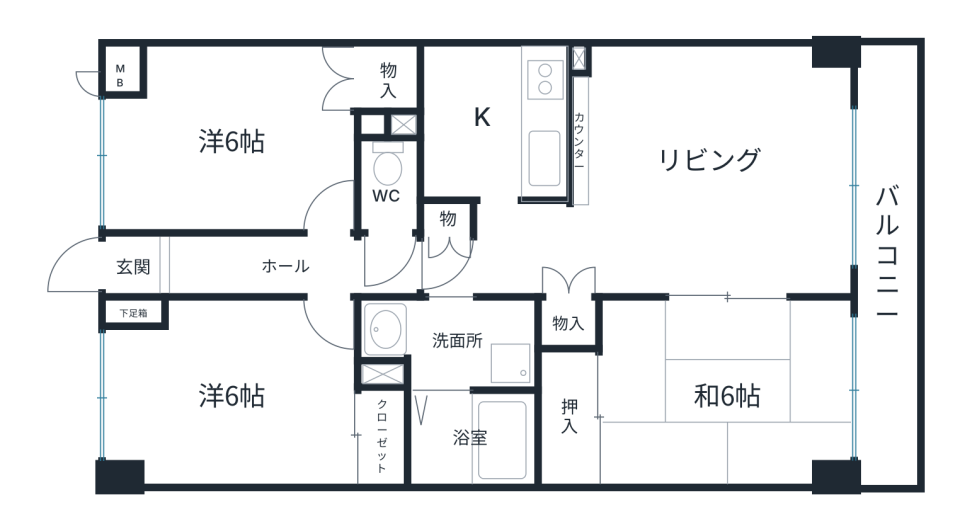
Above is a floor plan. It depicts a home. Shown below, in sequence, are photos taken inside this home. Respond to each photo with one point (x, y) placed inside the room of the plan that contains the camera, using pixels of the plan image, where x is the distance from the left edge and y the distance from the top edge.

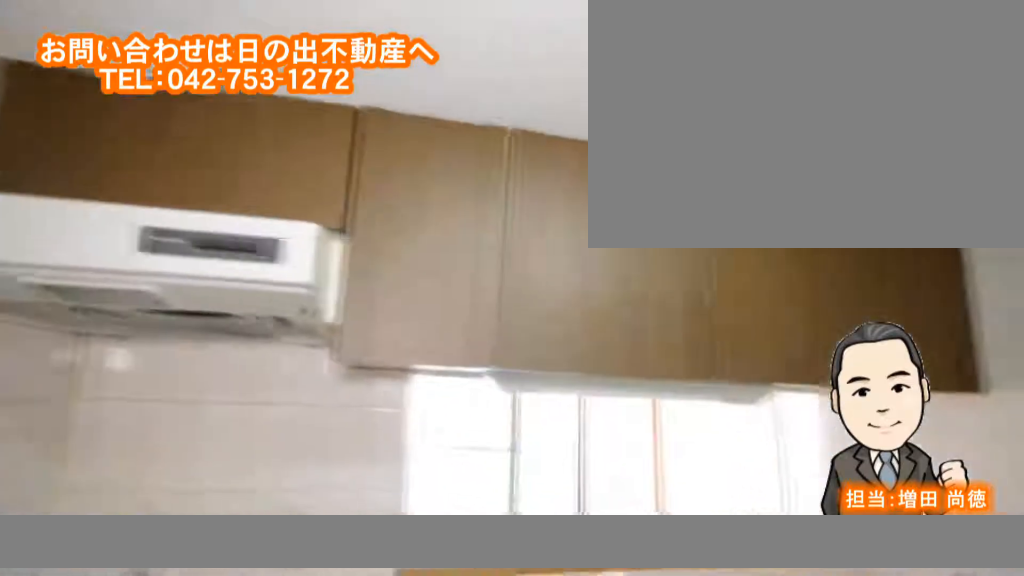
(477, 124)
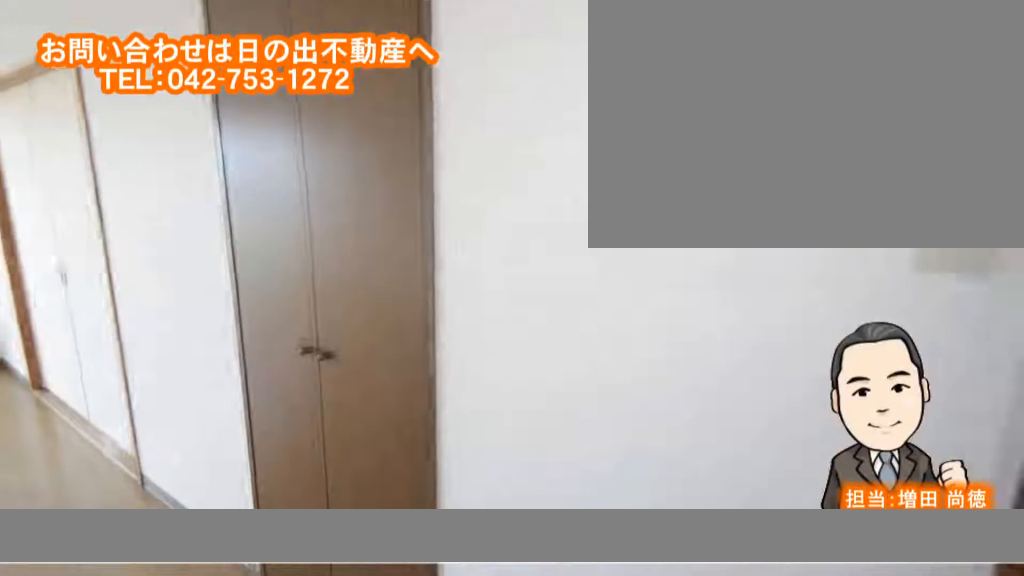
(701, 204)
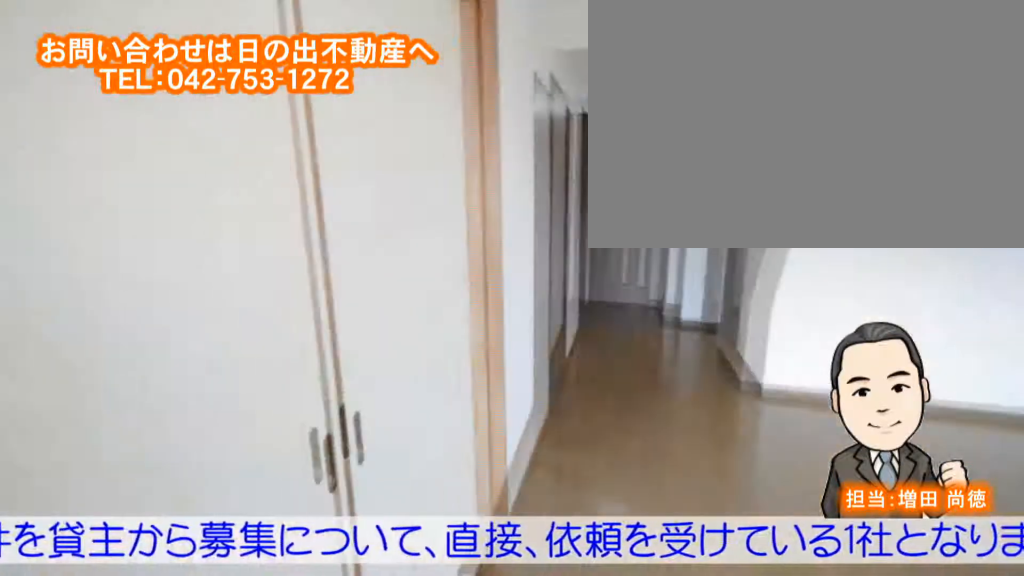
(699, 205)
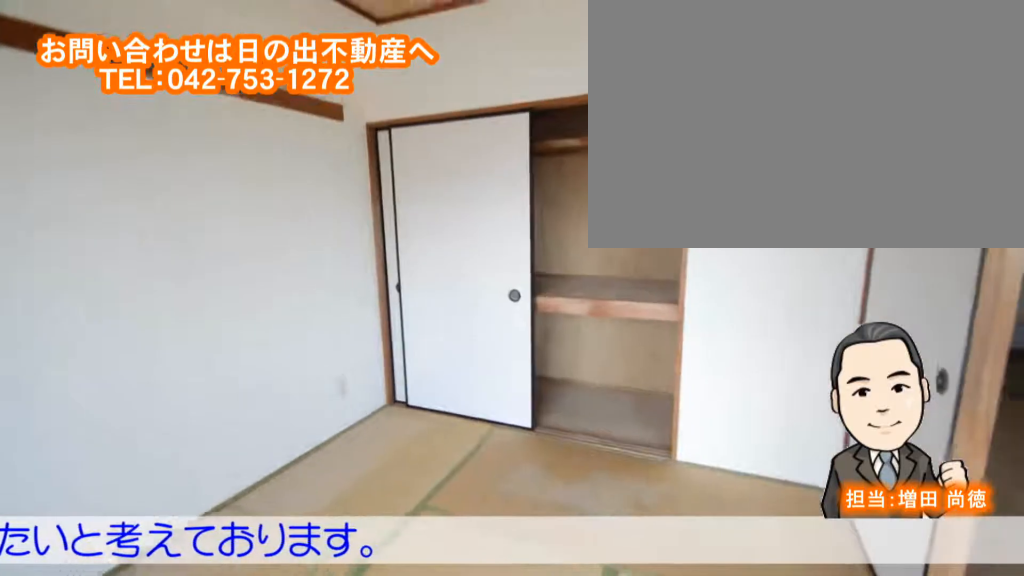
(662, 382)
